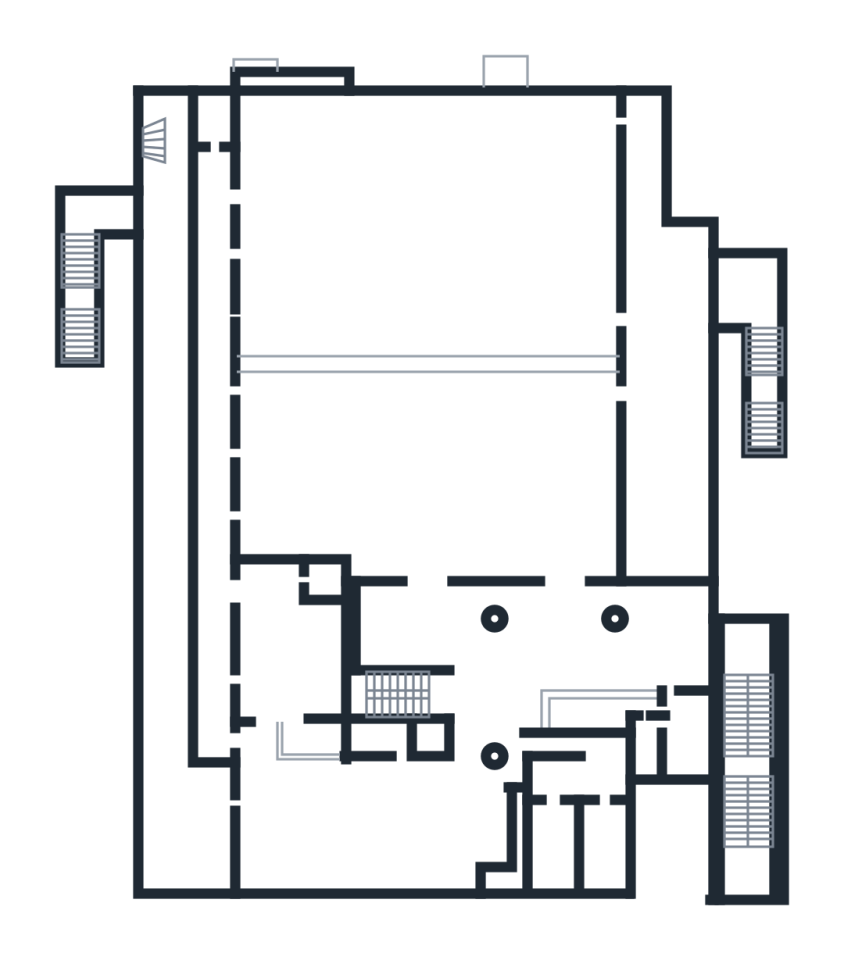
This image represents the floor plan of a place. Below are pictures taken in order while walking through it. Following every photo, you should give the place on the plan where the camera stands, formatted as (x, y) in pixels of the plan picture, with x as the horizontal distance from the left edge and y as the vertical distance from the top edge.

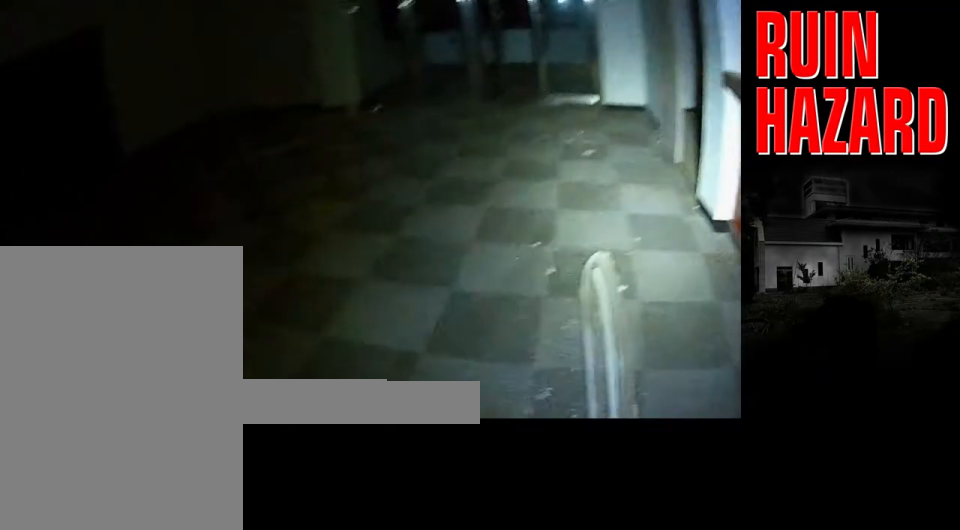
(564, 655)
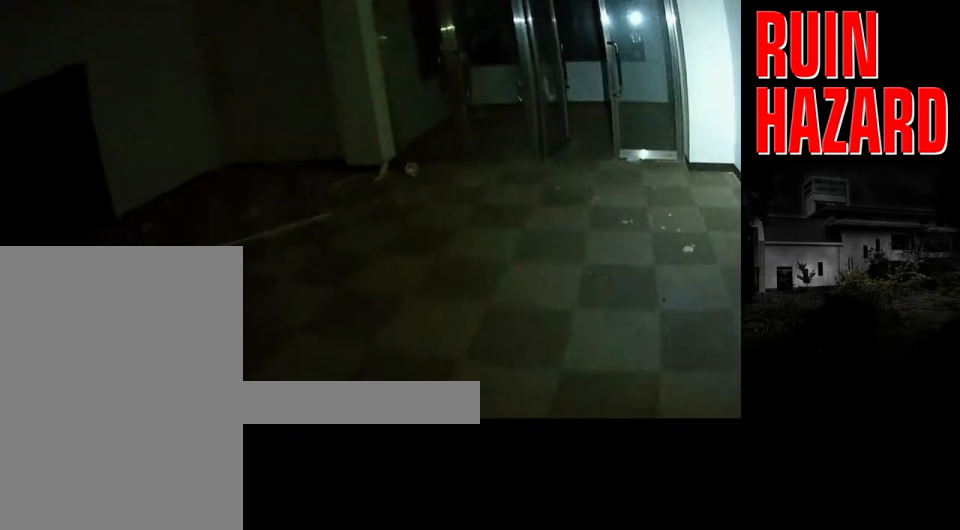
(565, 658)
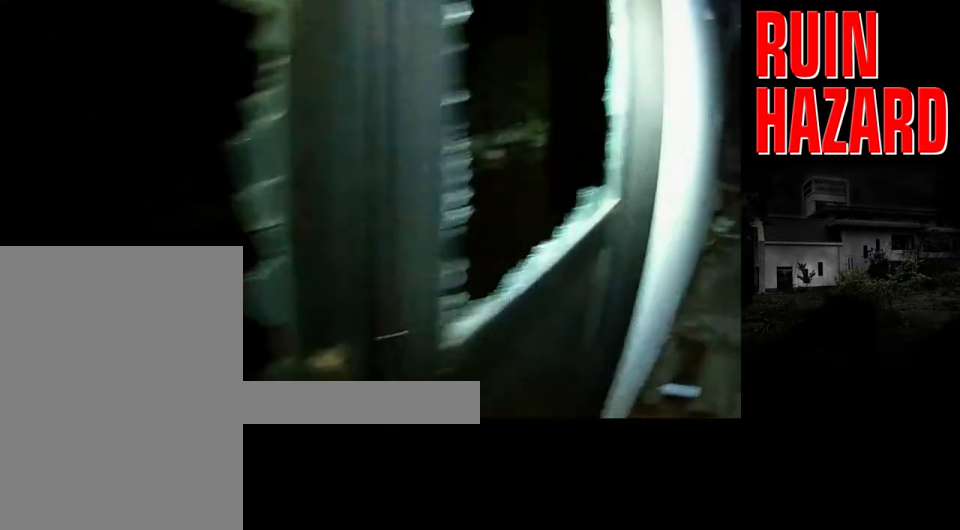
(213, 625)
